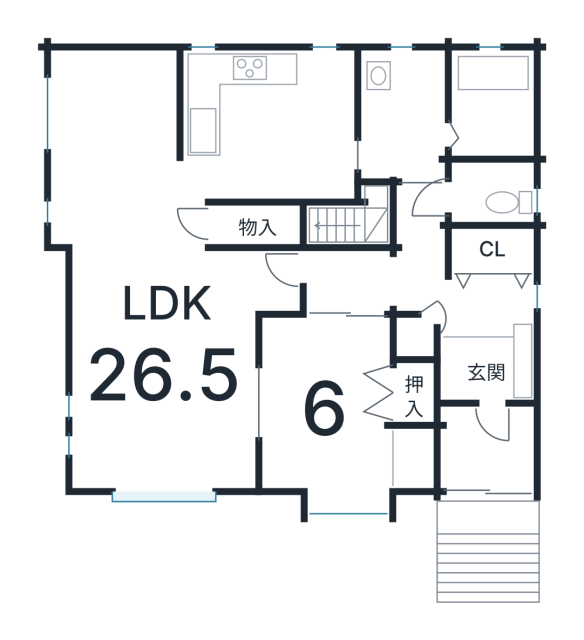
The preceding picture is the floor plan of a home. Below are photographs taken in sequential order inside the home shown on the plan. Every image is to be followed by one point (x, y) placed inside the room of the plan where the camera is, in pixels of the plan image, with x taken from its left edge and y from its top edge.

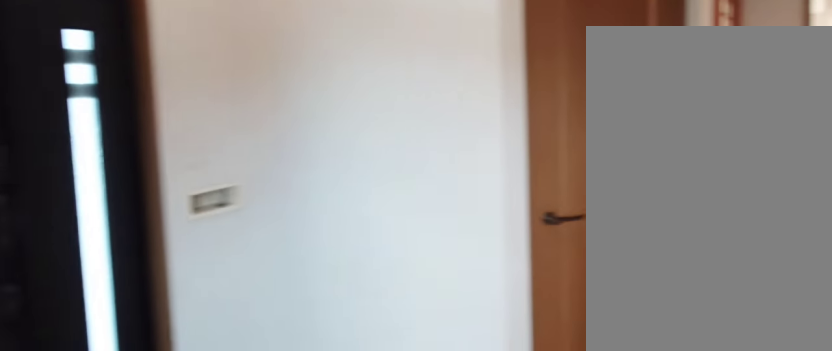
(479, 356)
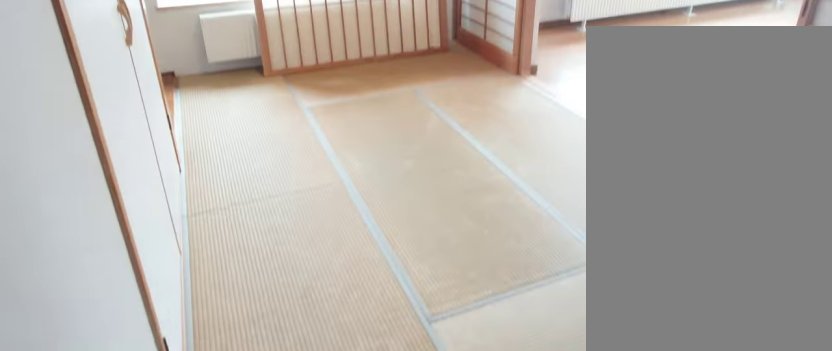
(320, 413)
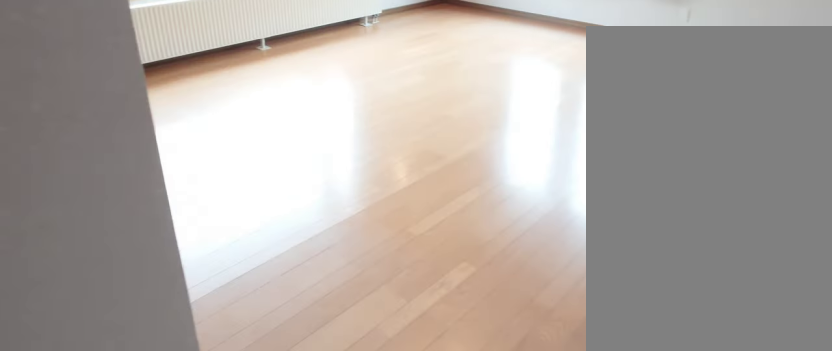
(147, 362)
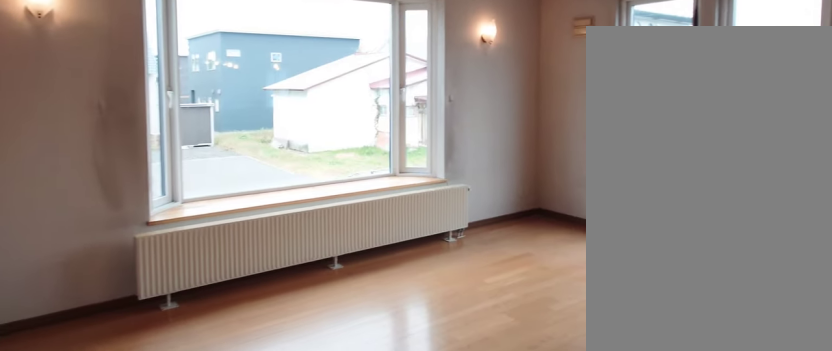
(147, 362)
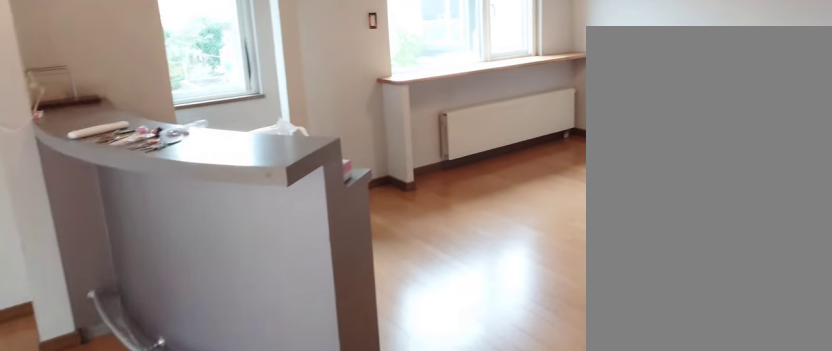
(98, 143)
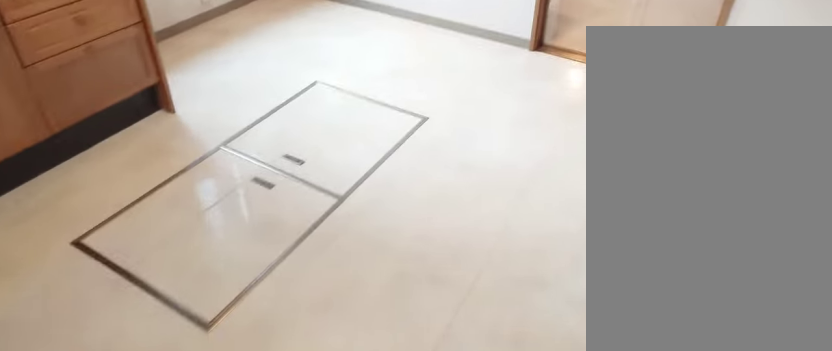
(268, 131)
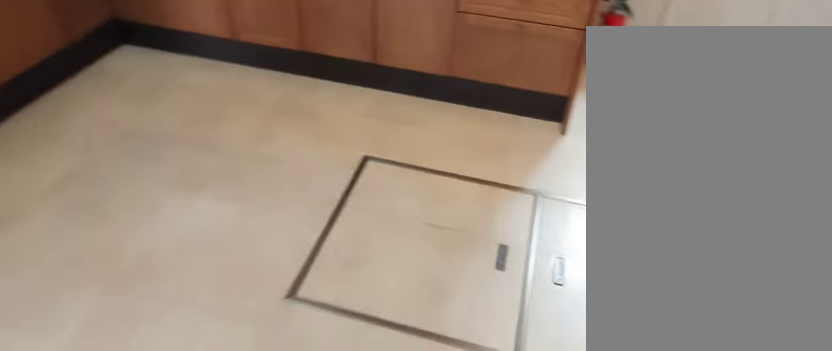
(268, 131)
